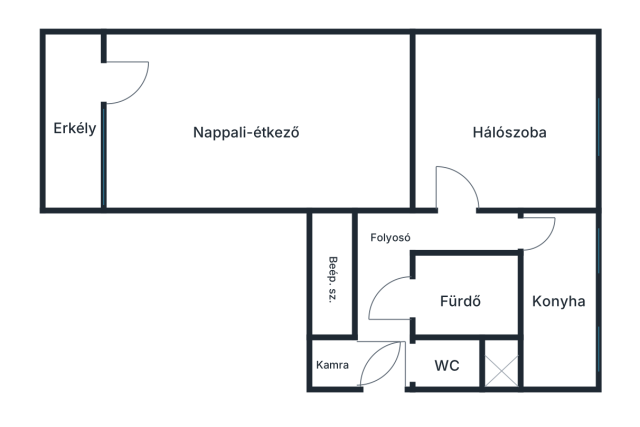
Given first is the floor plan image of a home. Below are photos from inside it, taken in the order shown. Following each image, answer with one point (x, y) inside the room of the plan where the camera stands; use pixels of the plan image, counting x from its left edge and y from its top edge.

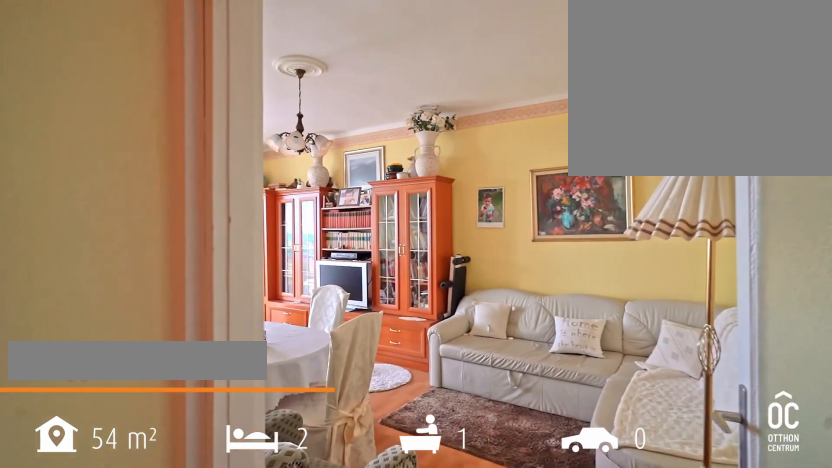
(256, 121)
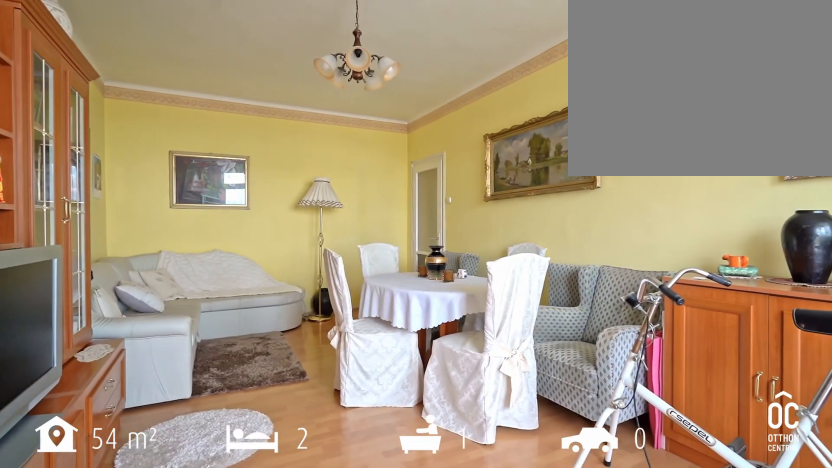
(256, 121)
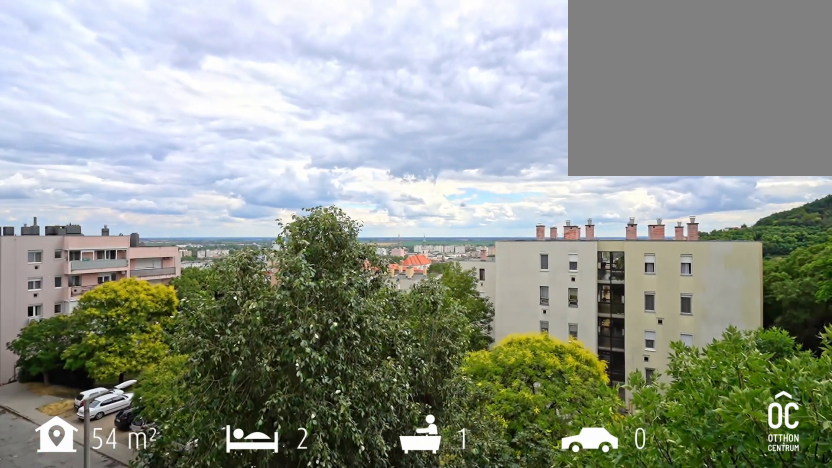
(70, 121)
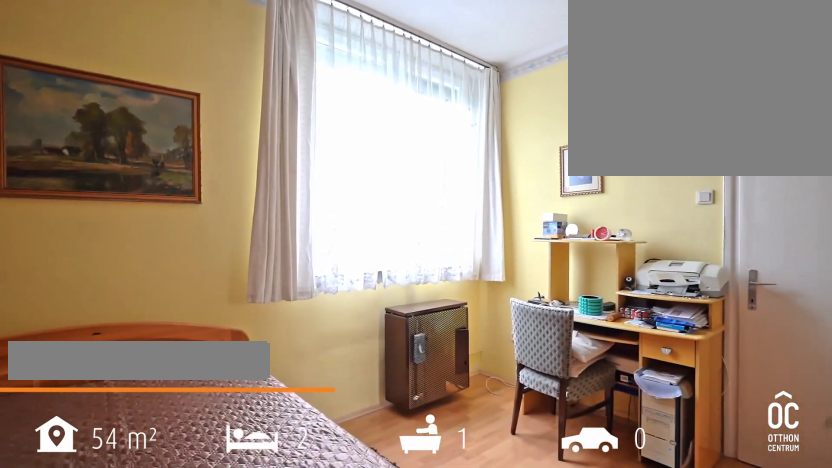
(506, 123)
